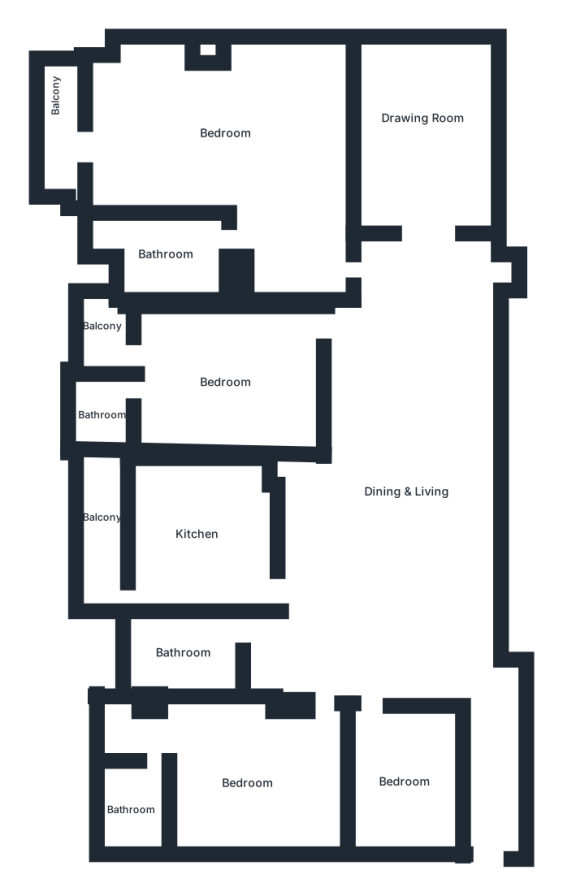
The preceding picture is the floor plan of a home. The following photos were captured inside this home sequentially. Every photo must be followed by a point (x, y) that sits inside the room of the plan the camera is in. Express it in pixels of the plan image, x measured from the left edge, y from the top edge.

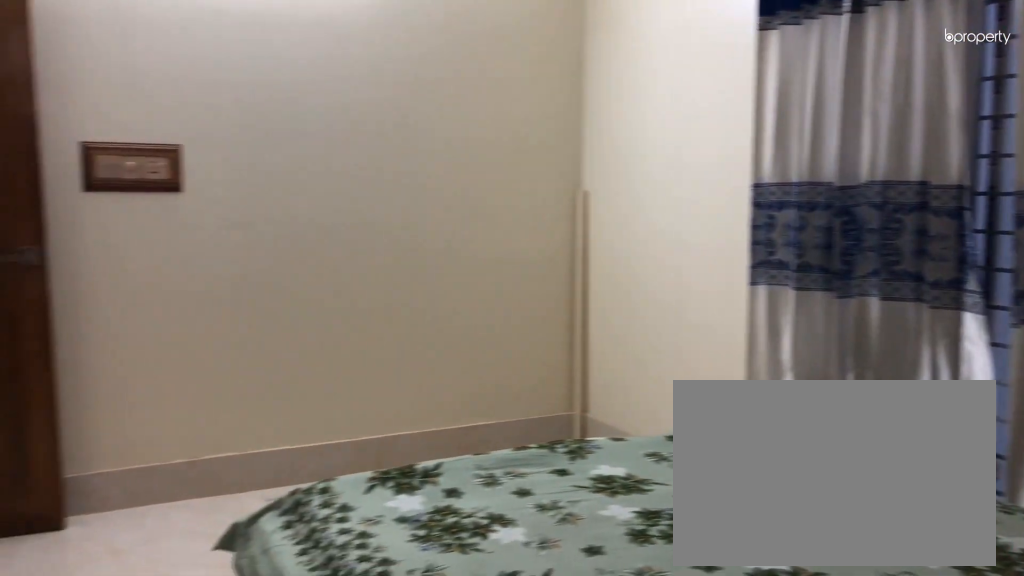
(252, 786)
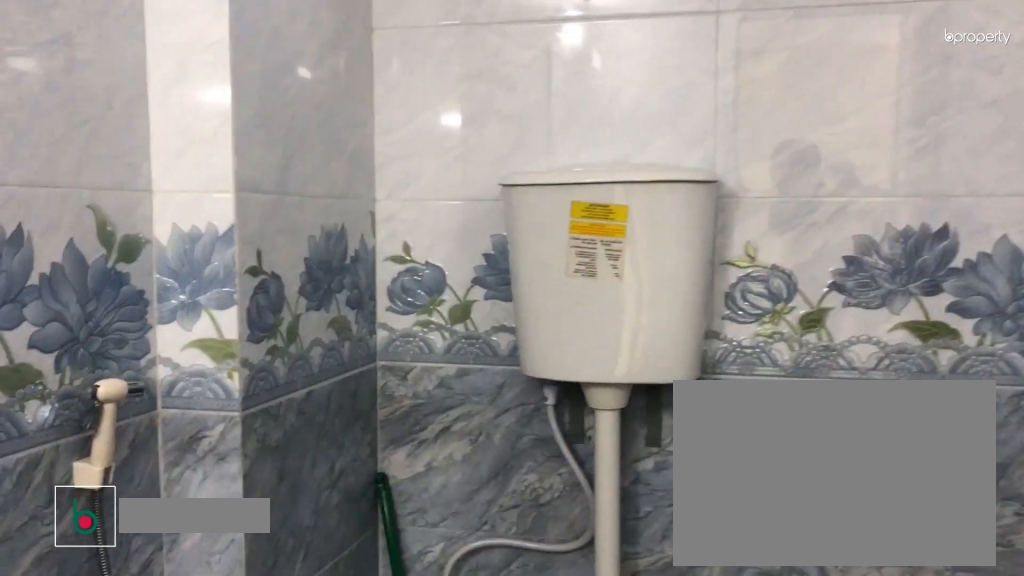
(178, 651)
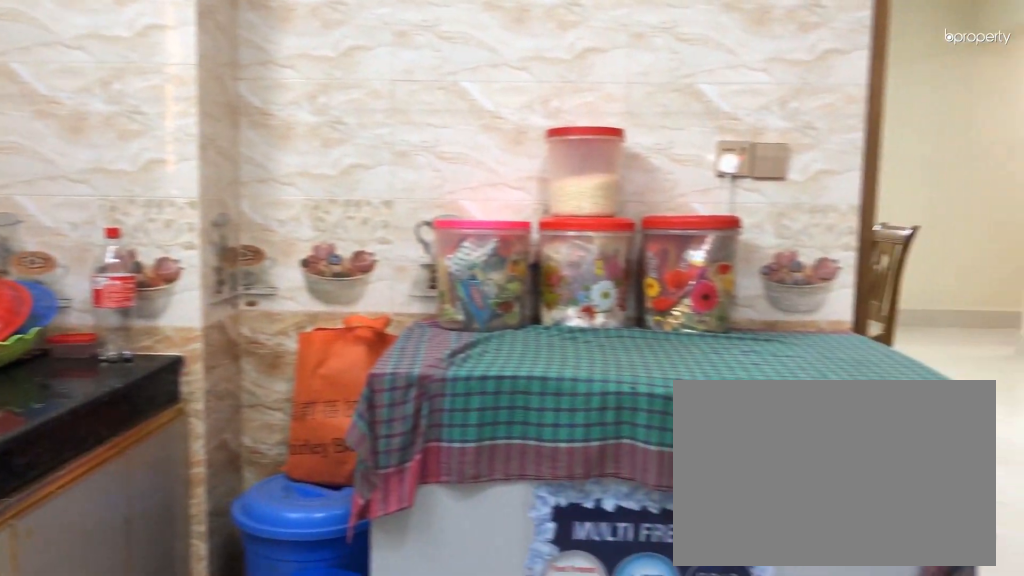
(197, 534)
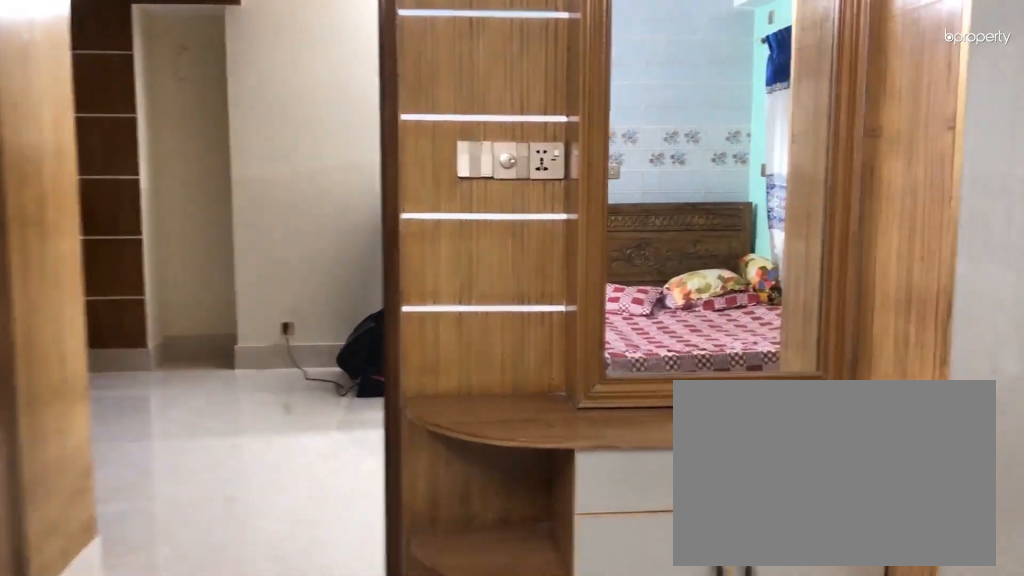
(227, 379)
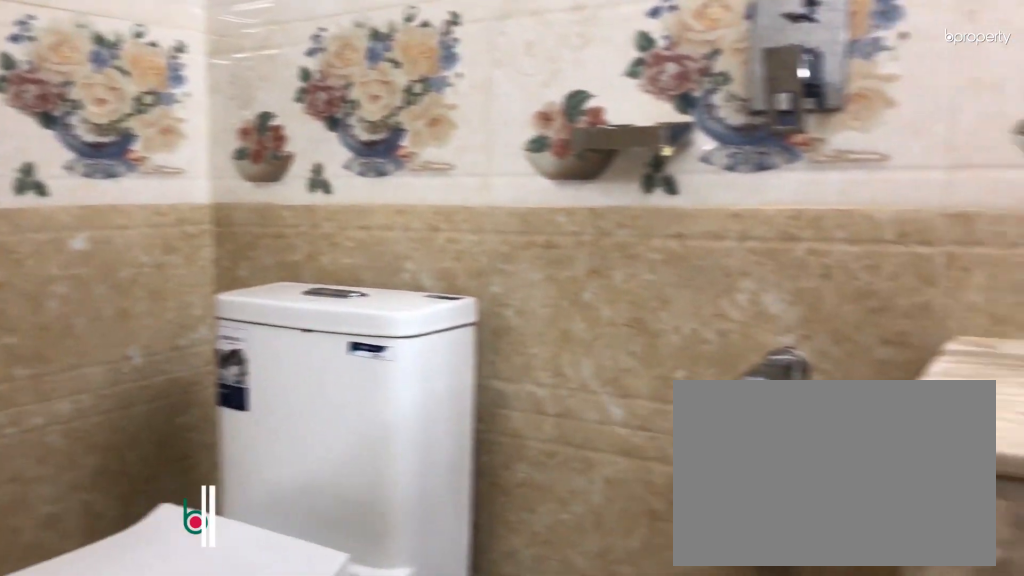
(101, 416)
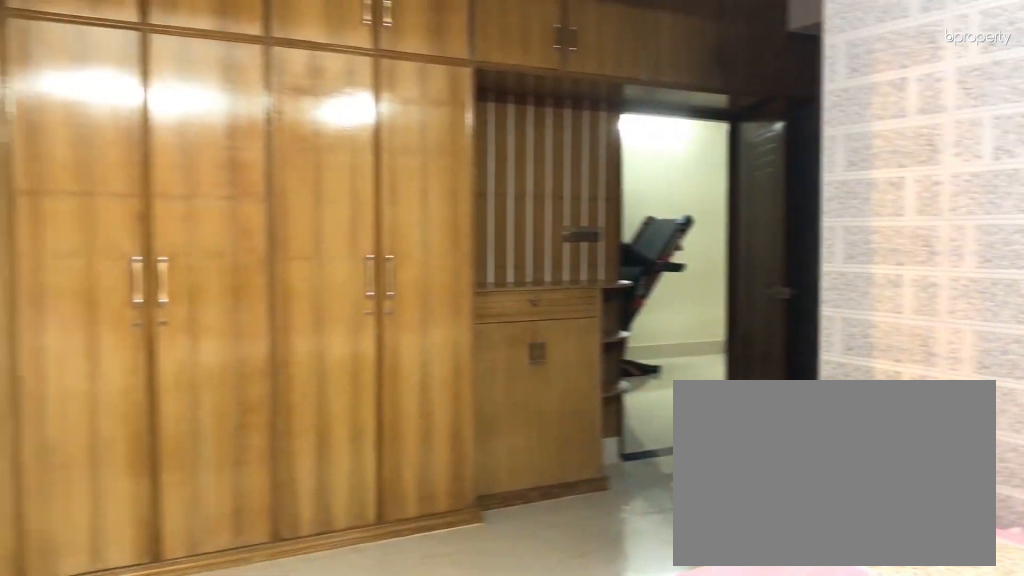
(211, 136)
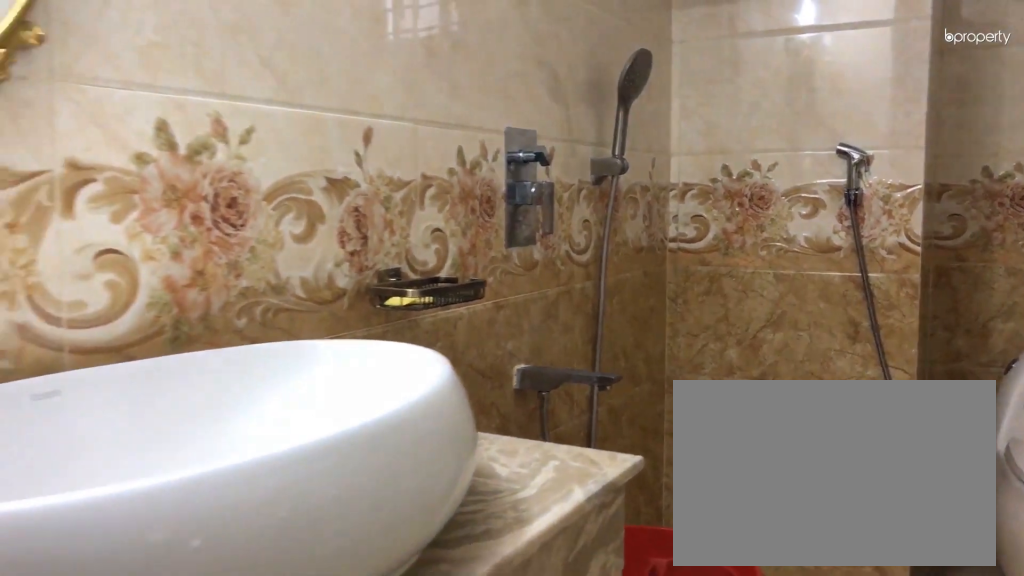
(165, 252)
